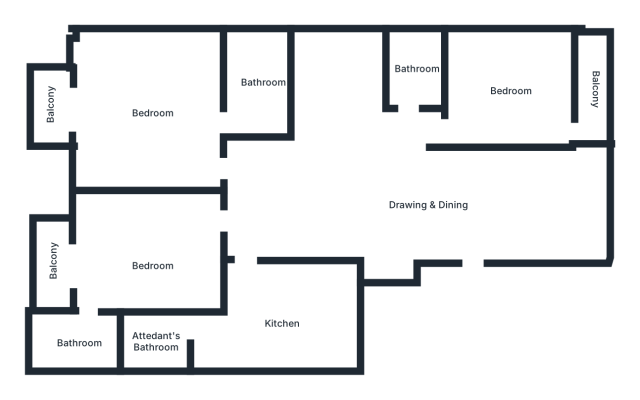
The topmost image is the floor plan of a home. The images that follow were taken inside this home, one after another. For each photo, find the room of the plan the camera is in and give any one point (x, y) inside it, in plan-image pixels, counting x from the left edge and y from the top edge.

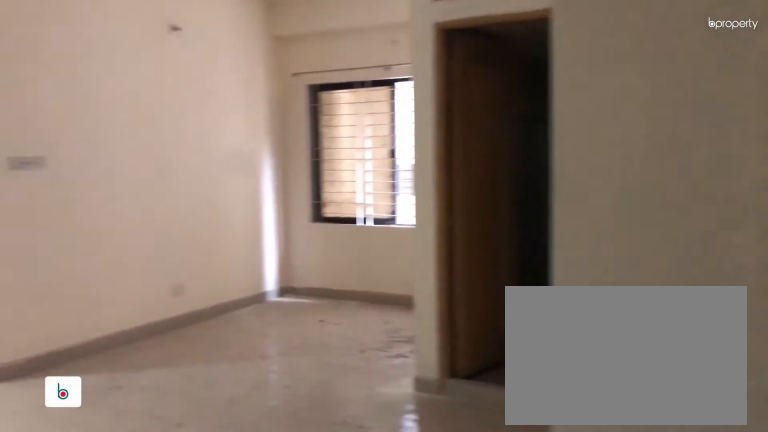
(444, 226)
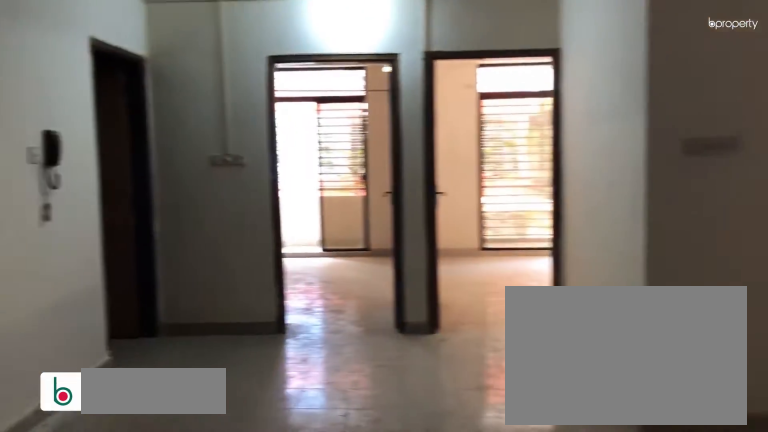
(338, 190)
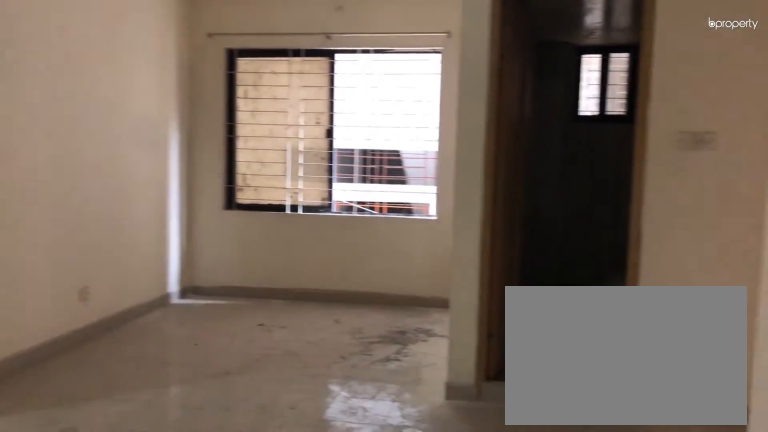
(338, 190)
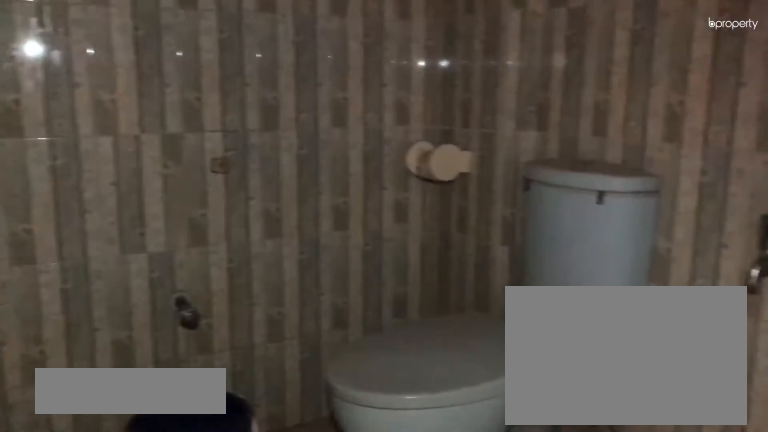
(416, 70)
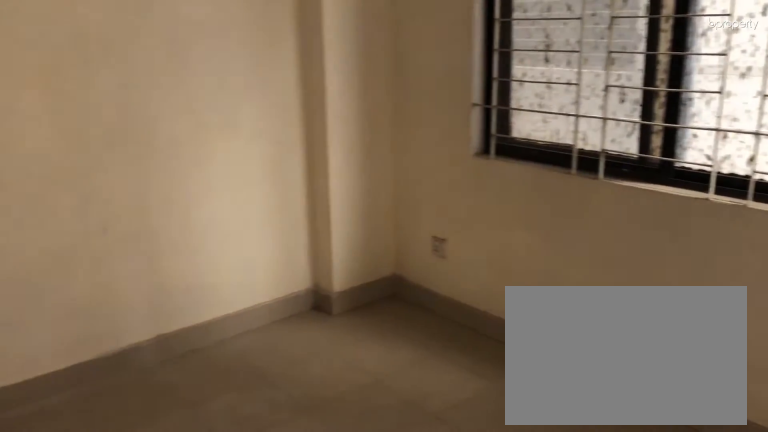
(508, 95)
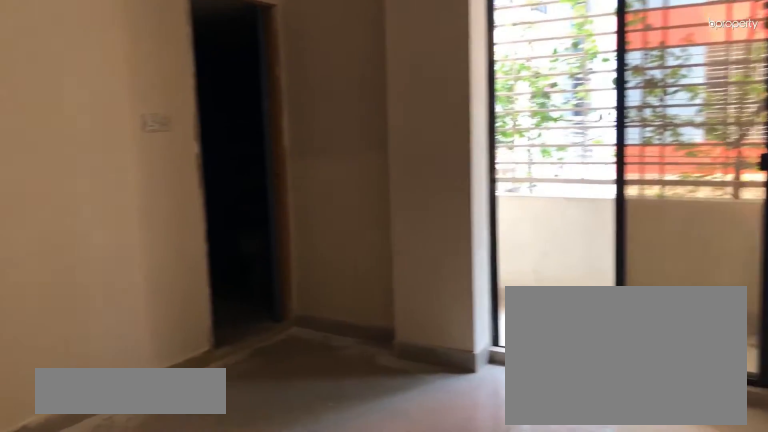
(153, 266)
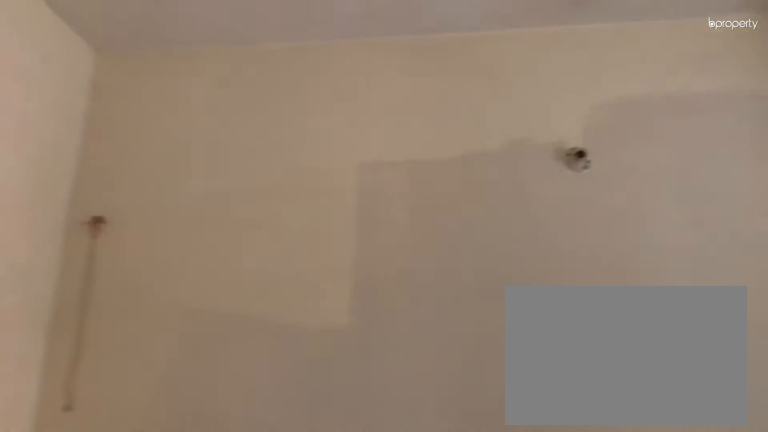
(153, 266)
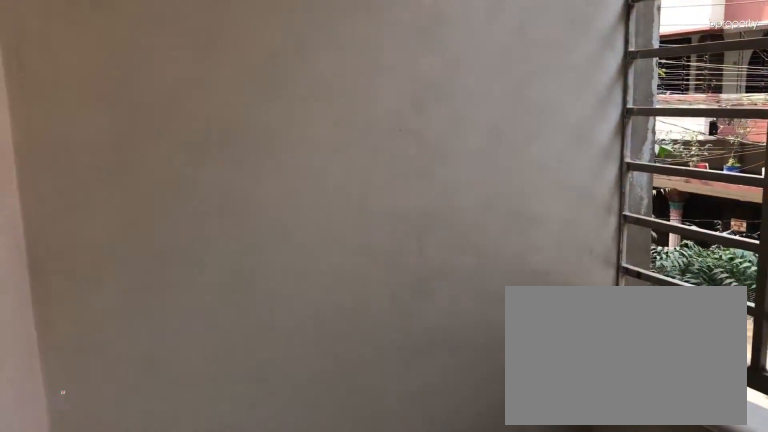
(57, 265)
